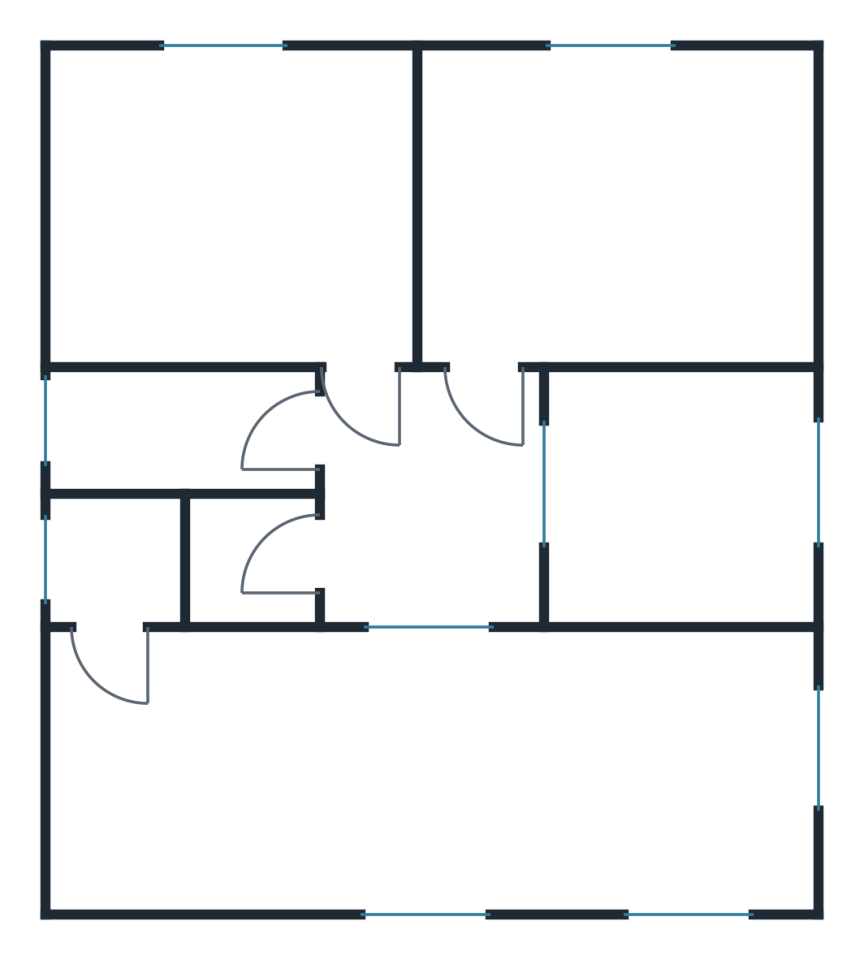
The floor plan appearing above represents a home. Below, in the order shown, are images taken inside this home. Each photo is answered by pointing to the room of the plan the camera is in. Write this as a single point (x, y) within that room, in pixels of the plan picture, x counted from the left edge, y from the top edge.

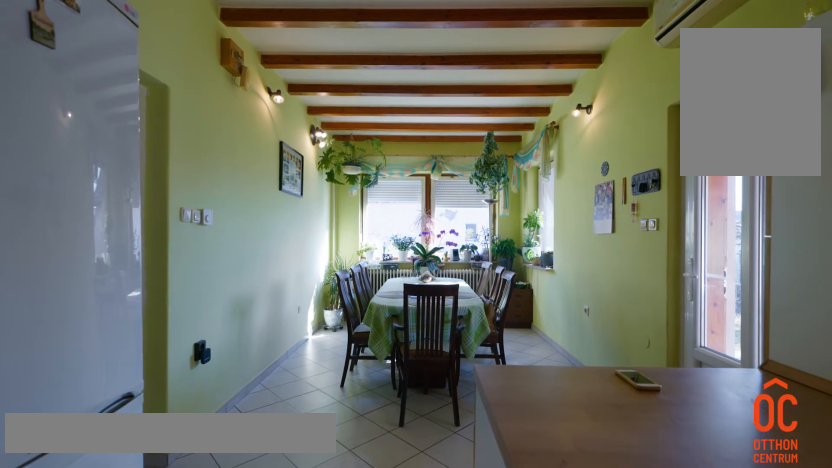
(490, 771)
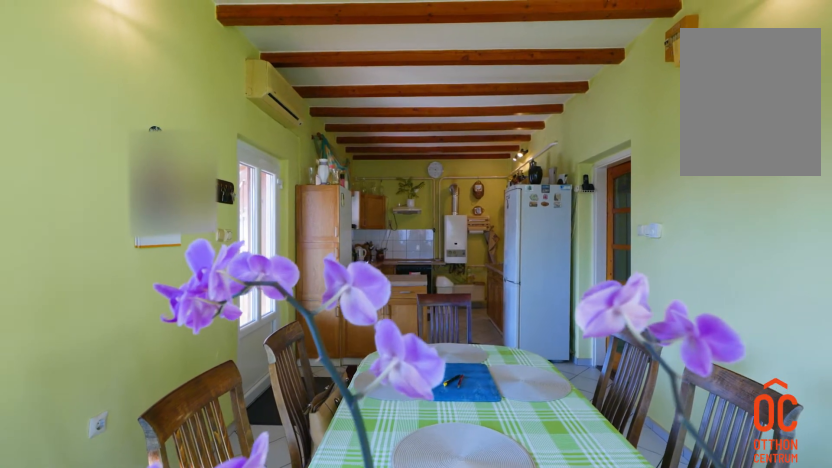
(490, 771)
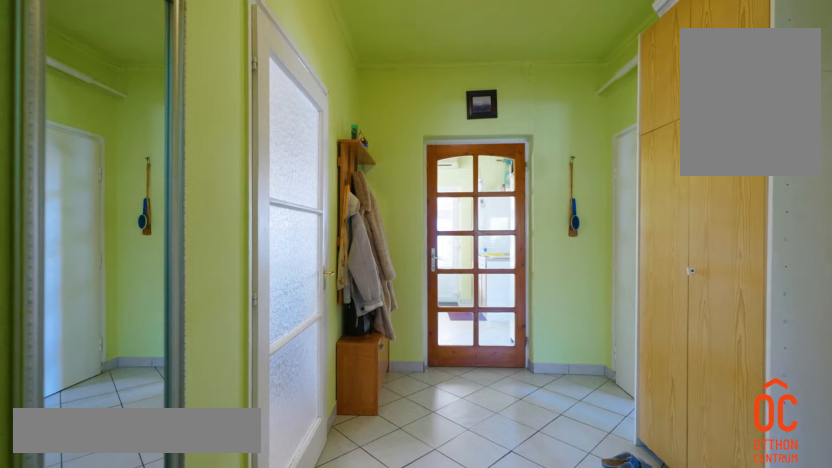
(437, 518)
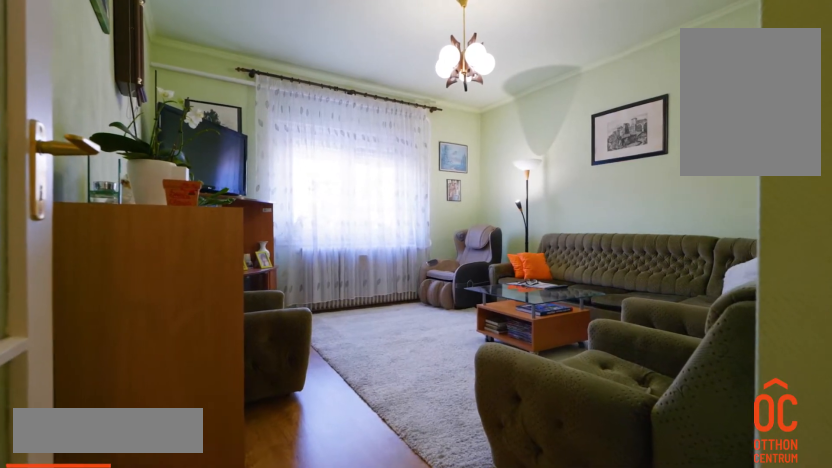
(685, 190)
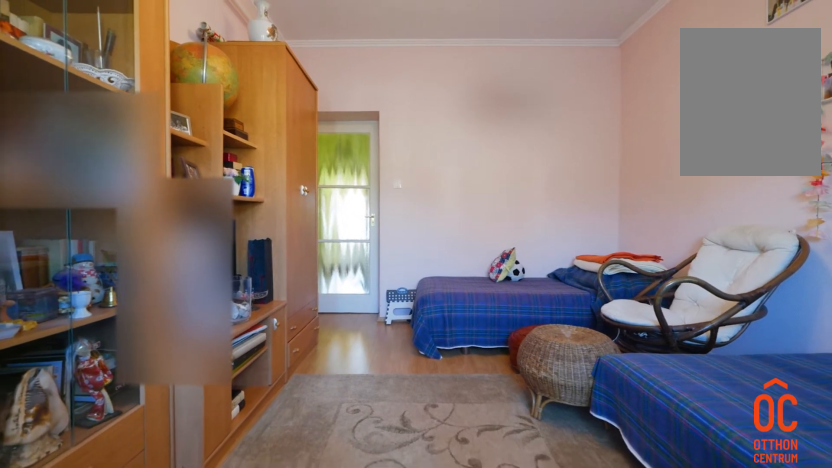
(259, 190)
